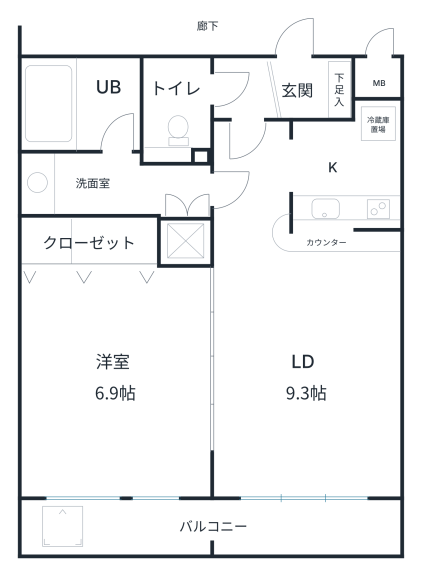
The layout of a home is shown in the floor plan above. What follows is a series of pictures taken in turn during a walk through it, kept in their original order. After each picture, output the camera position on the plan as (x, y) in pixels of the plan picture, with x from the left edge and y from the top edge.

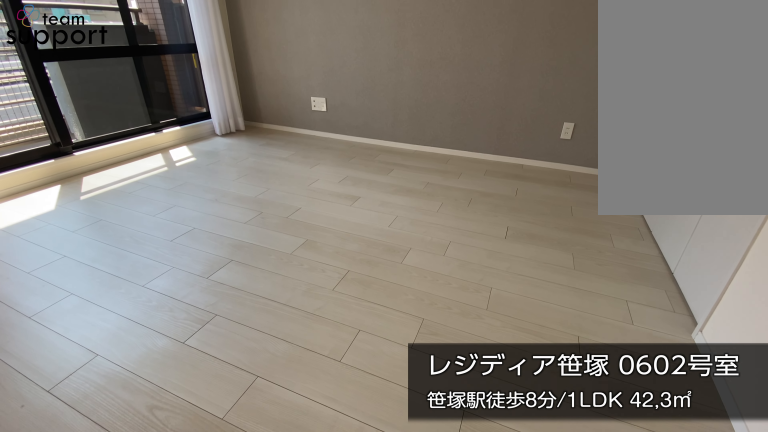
(184, 391)
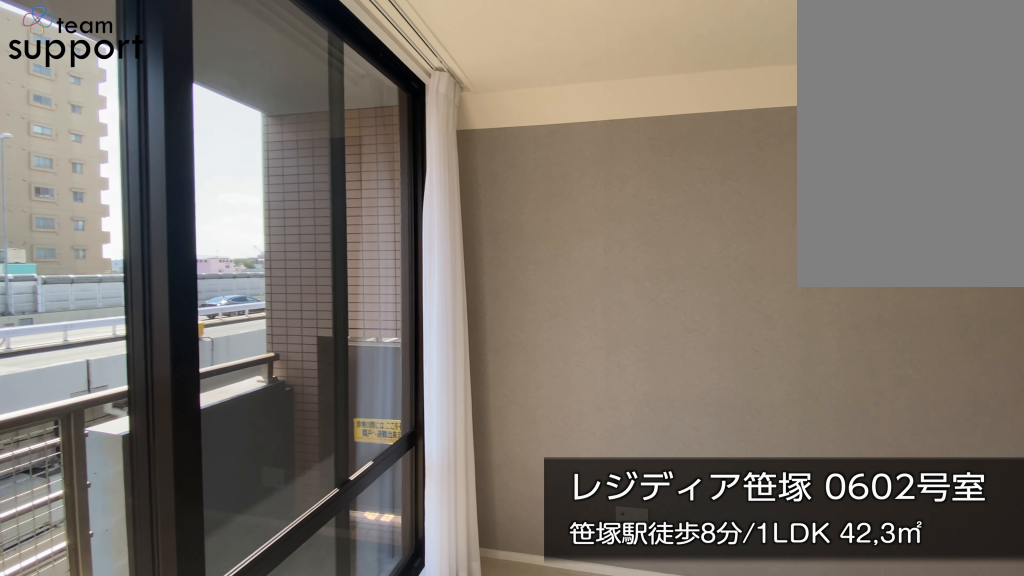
(177, 463)
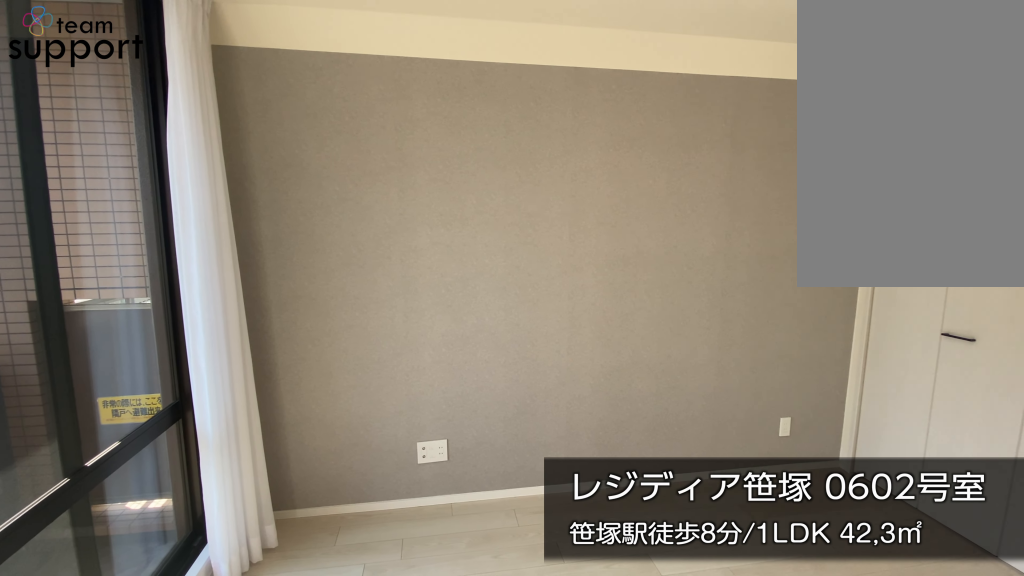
(177, 463)
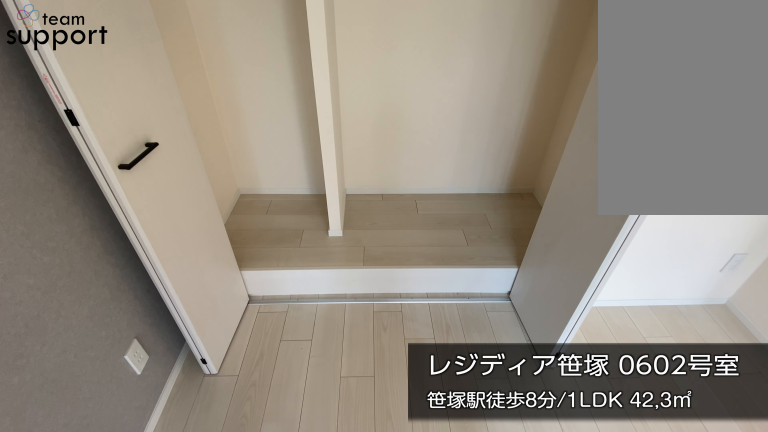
(85, 323)
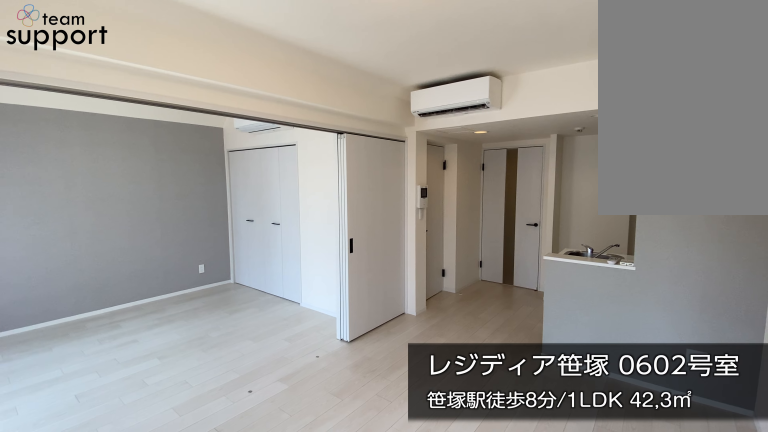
(372, 465)
